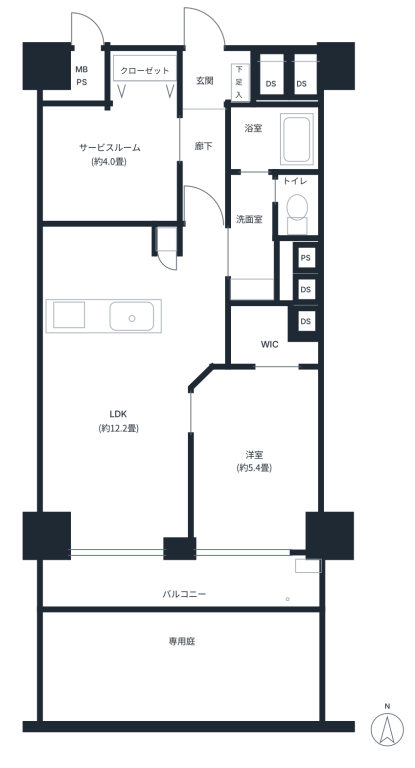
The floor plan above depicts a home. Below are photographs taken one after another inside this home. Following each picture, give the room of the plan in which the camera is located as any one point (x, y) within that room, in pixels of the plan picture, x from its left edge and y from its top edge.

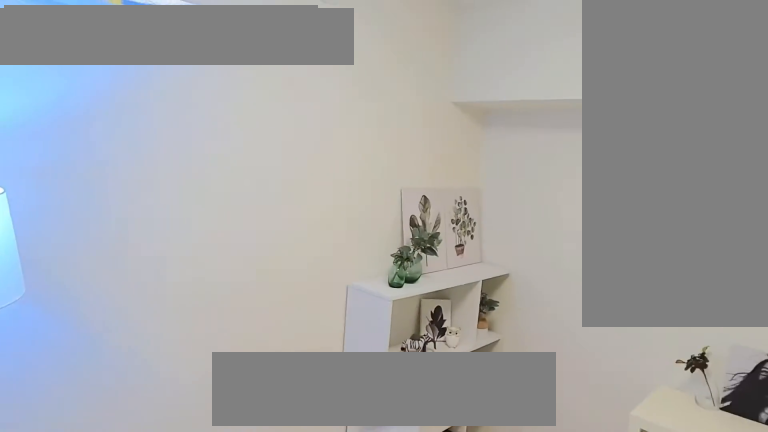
(112, 160)
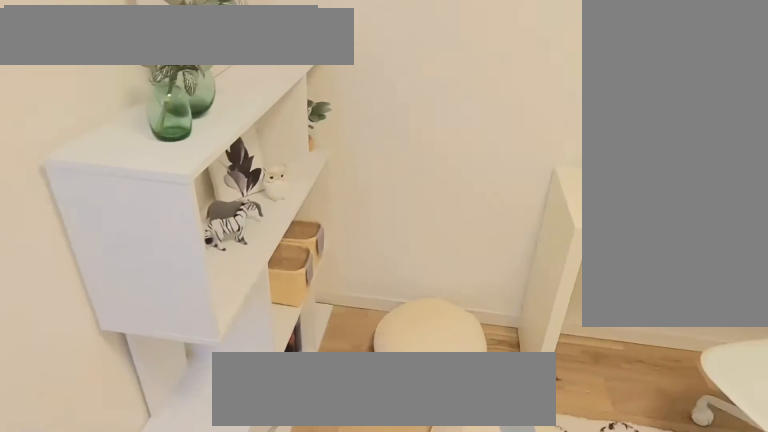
(112, 160)
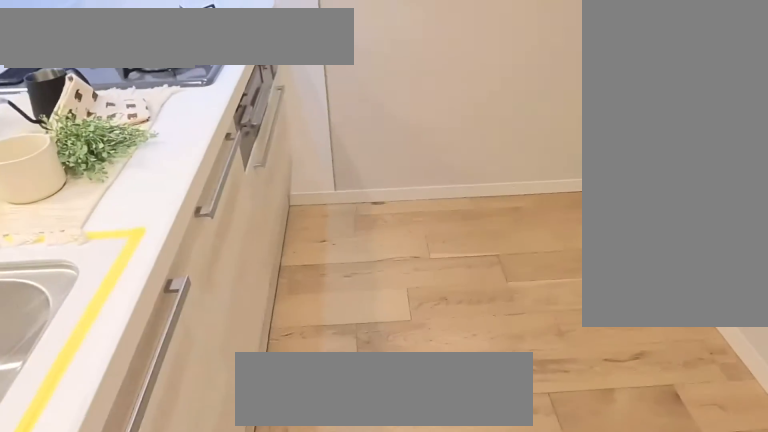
(110, 264)
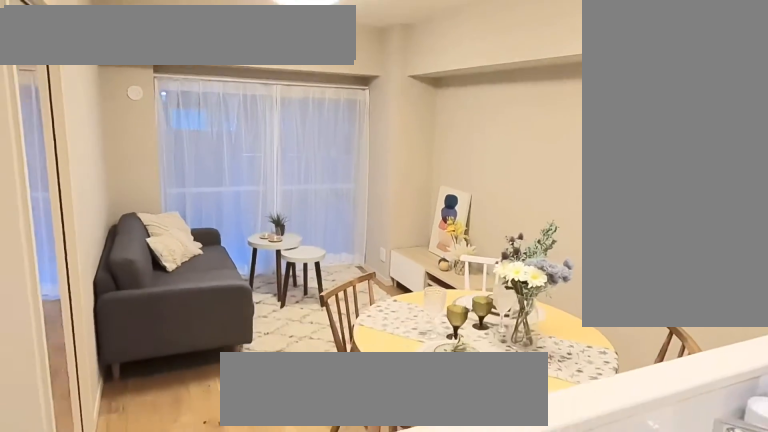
(122, 429)
